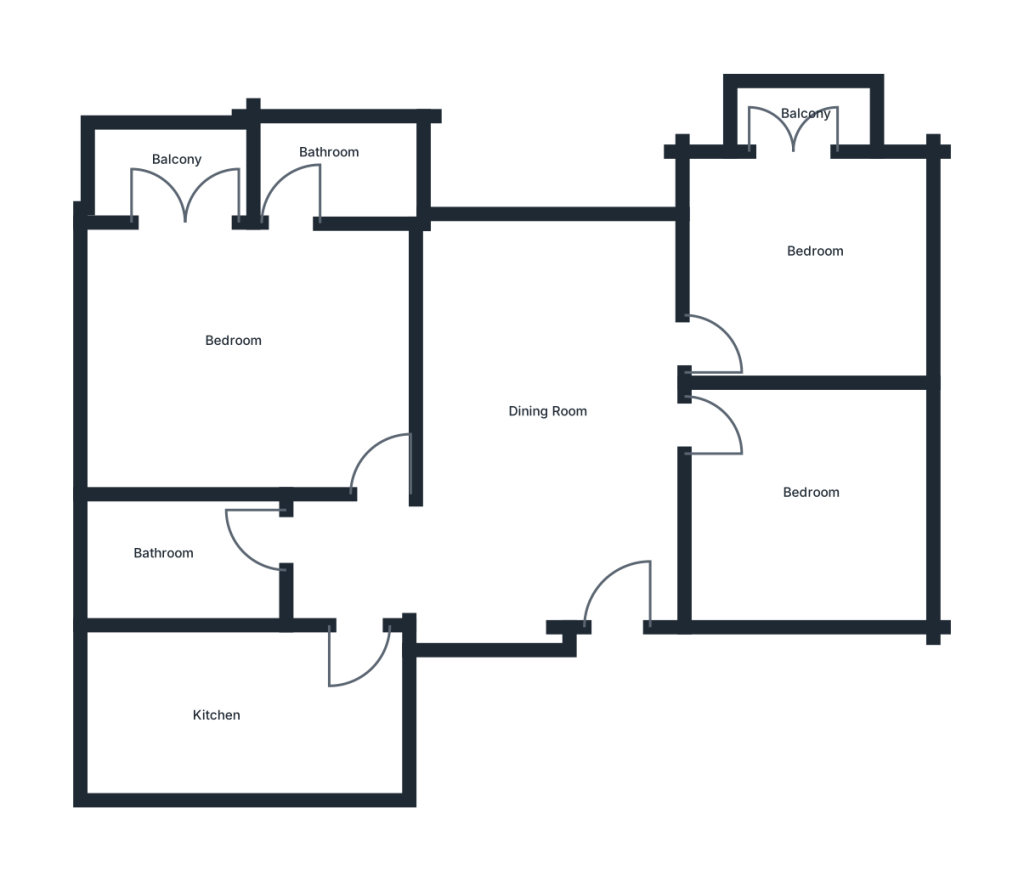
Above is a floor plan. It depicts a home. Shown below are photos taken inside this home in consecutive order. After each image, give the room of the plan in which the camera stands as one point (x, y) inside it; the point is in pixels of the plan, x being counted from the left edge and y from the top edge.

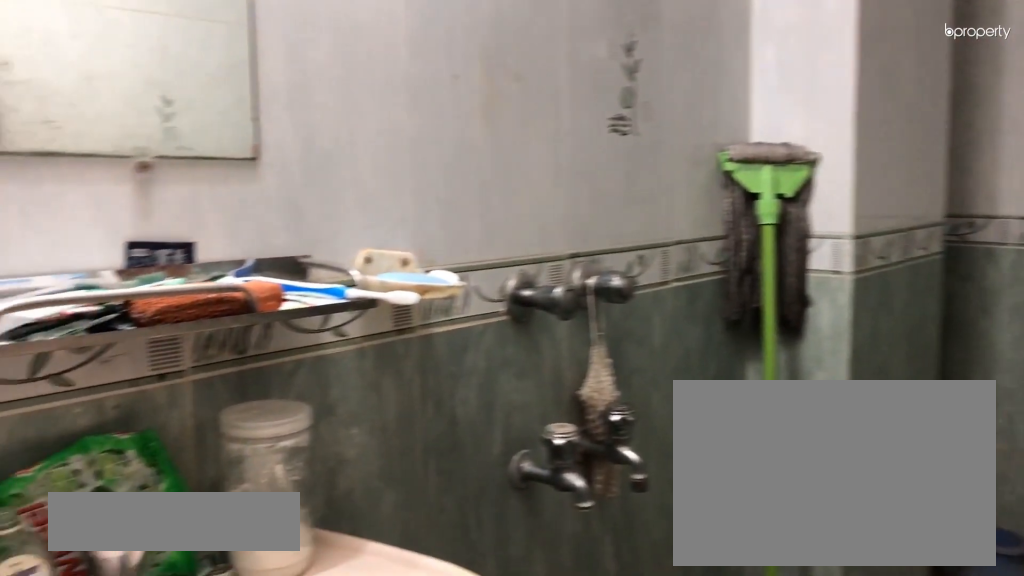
(202, 542)
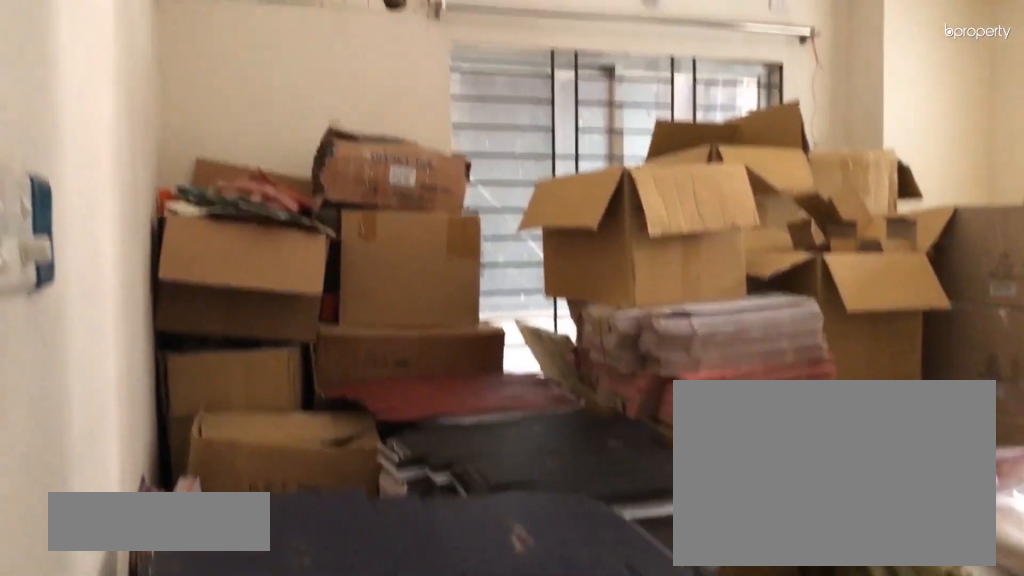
(274, 346)
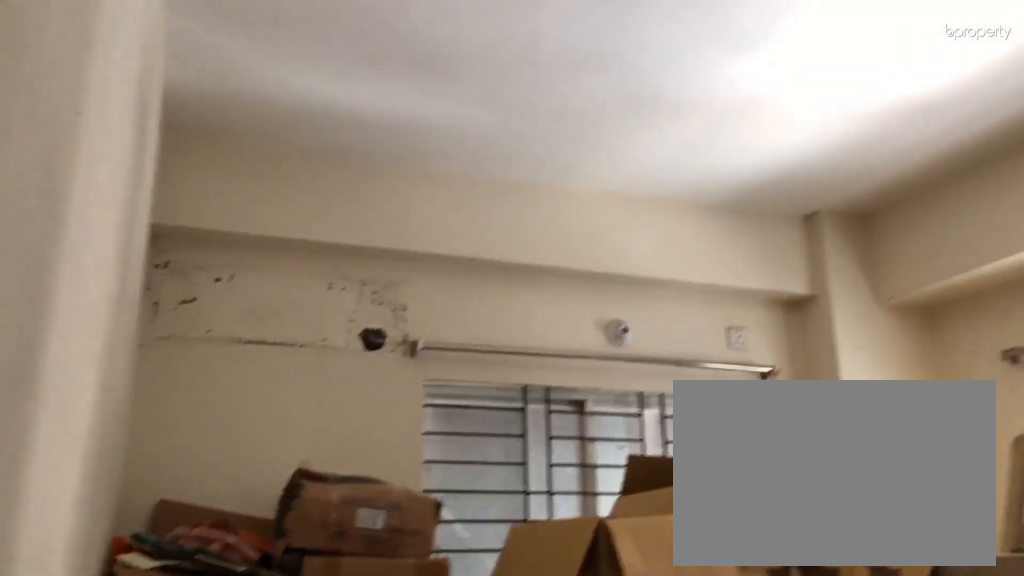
(274, 346)
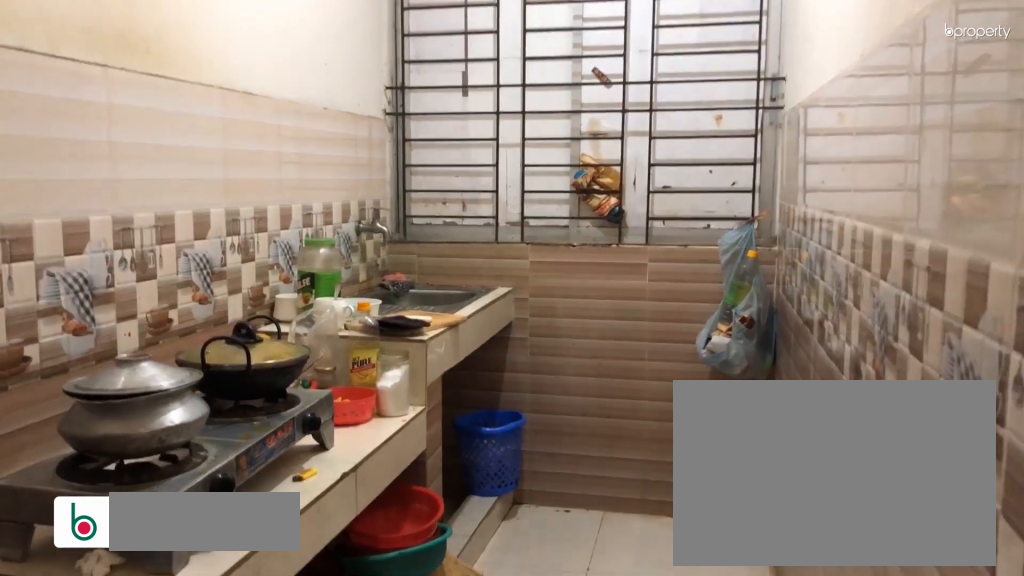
(219, 710)
